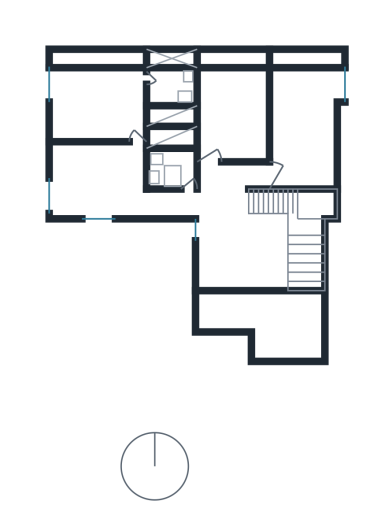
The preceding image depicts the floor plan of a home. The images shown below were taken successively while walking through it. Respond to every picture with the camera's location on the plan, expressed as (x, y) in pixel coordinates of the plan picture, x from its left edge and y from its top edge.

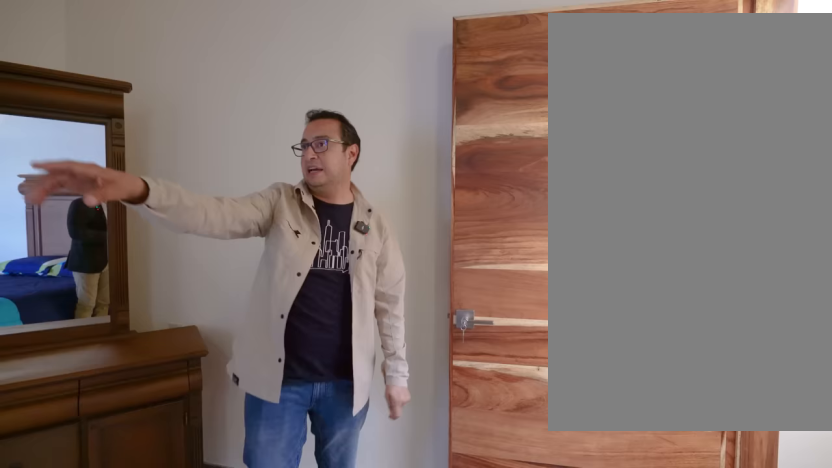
(291, 172)
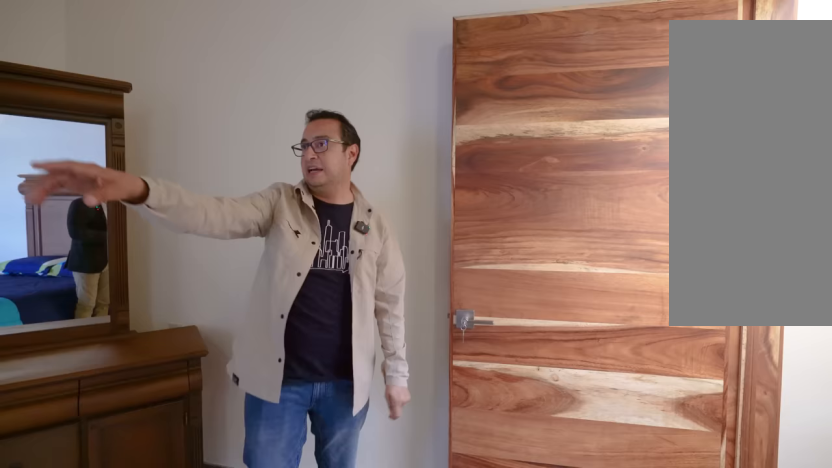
(291, 172)
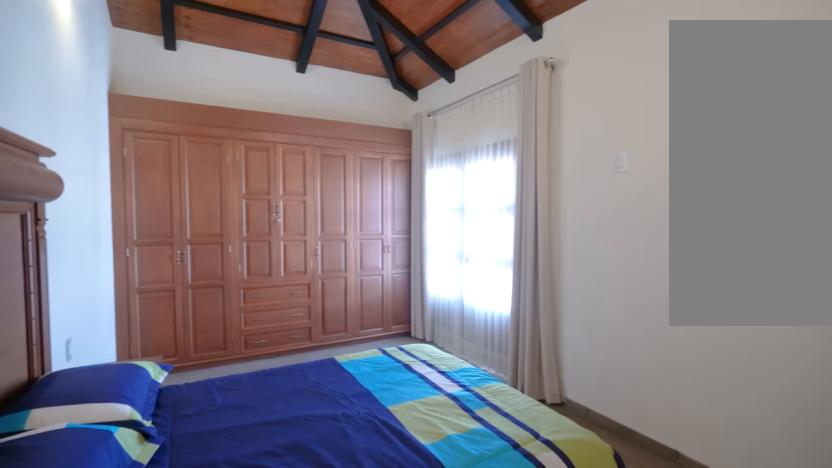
(291, 172)
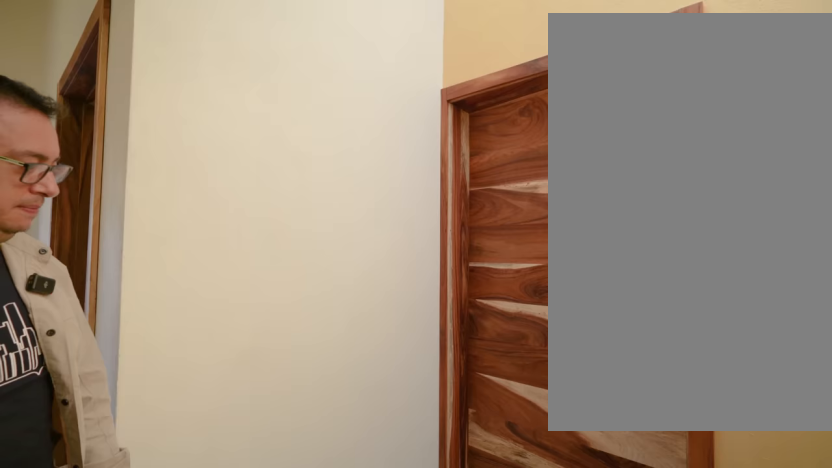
(245, 172)
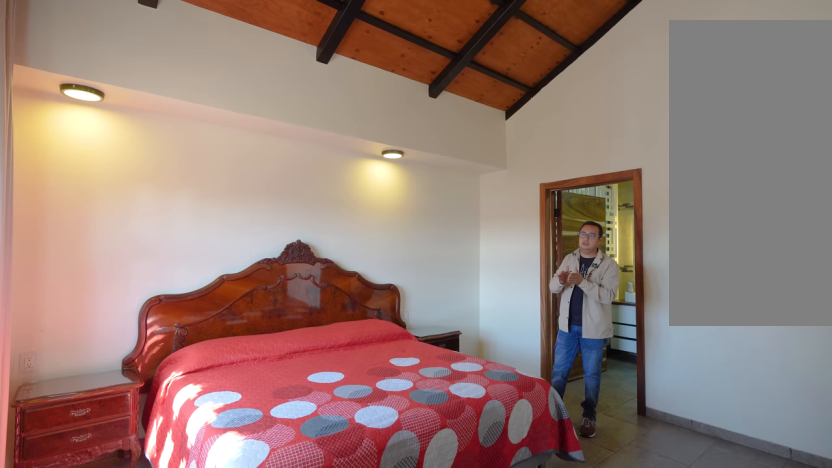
(100, 126)
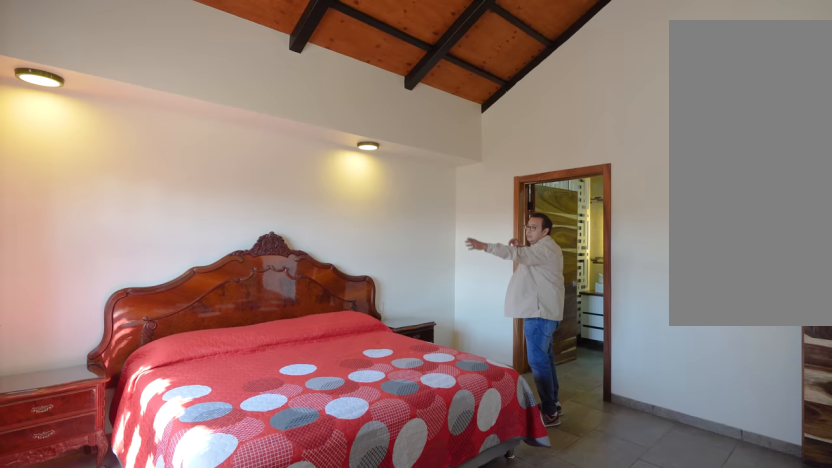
(100, 125)
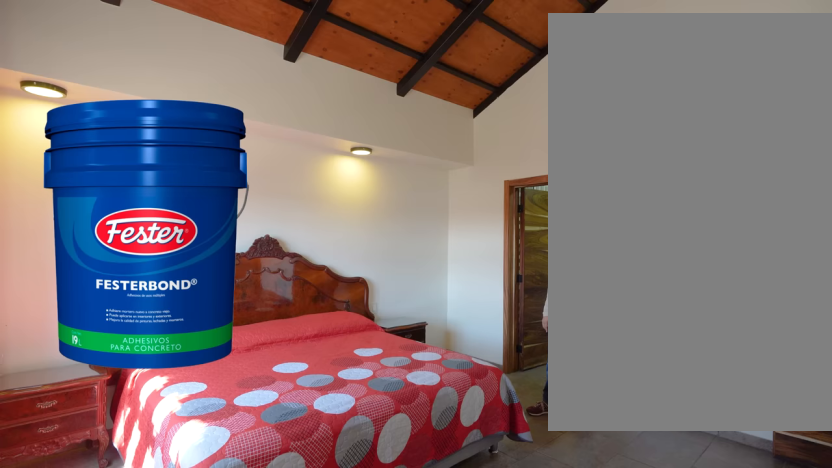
(100, 126)
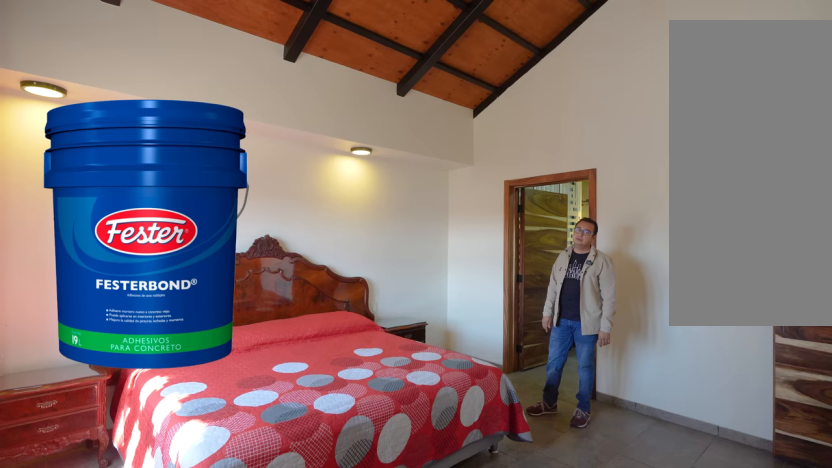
(100, 125)
